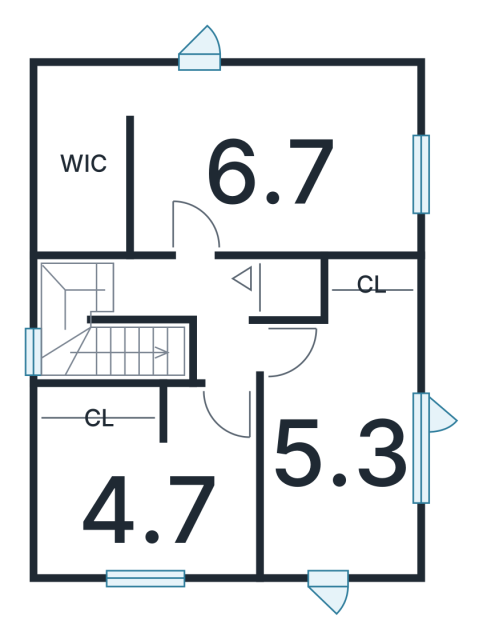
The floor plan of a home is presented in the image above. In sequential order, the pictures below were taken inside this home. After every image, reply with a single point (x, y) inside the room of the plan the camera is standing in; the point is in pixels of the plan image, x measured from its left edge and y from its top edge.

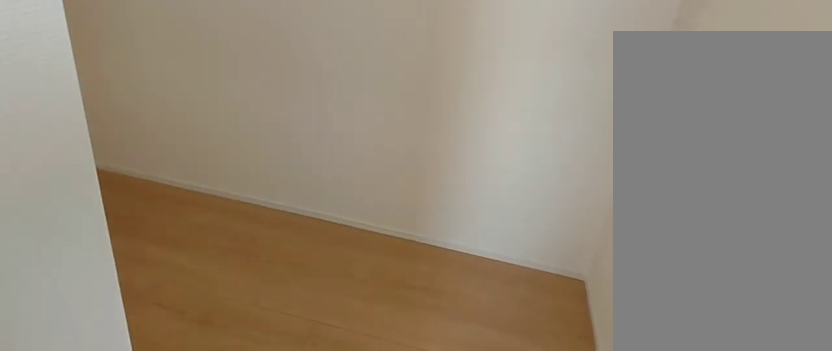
(86, 175)
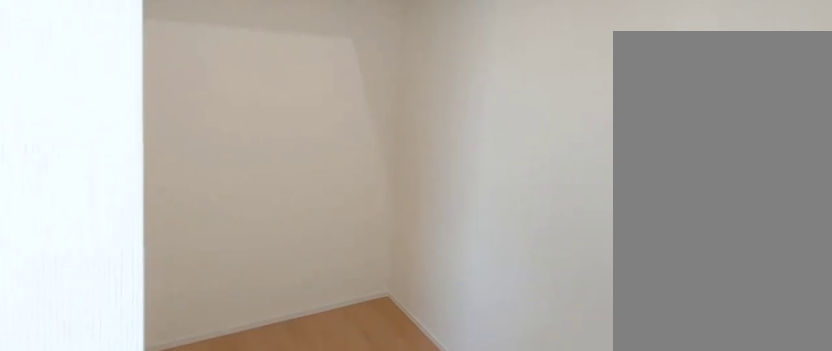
(86, 175)
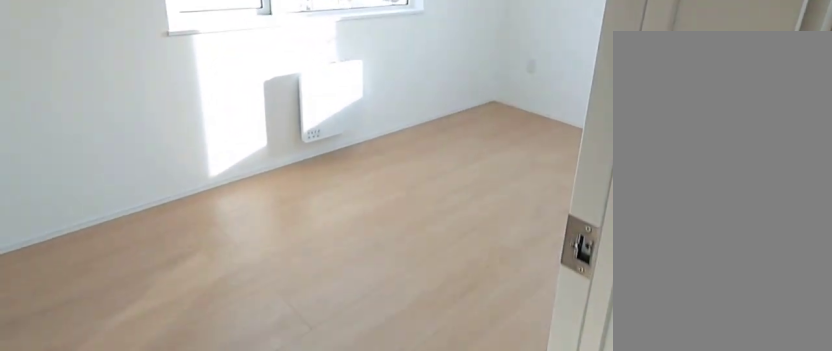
(342, 452)
